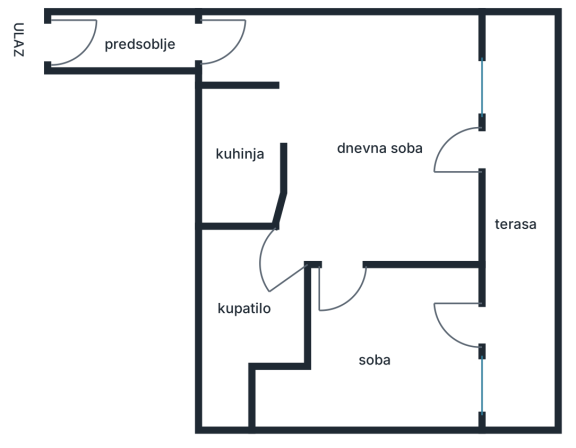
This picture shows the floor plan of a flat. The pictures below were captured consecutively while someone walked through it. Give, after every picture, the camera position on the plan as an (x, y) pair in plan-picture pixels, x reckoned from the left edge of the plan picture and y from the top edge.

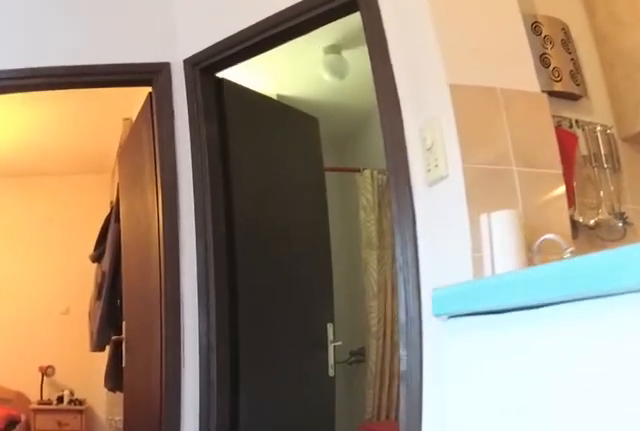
(318, 113)
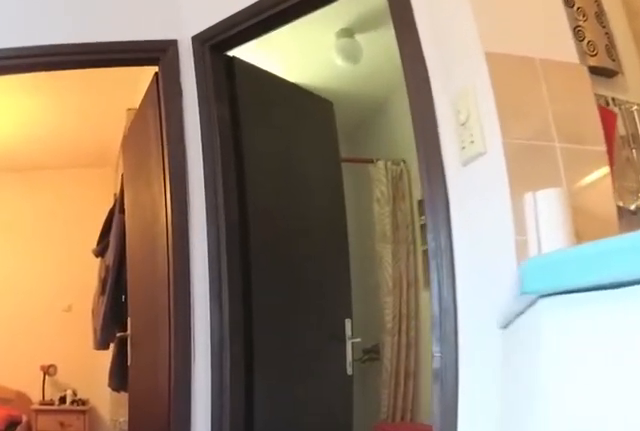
(320, 124)
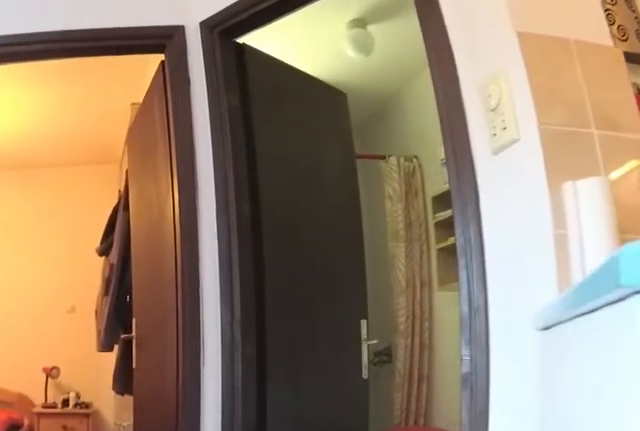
(320, 134)
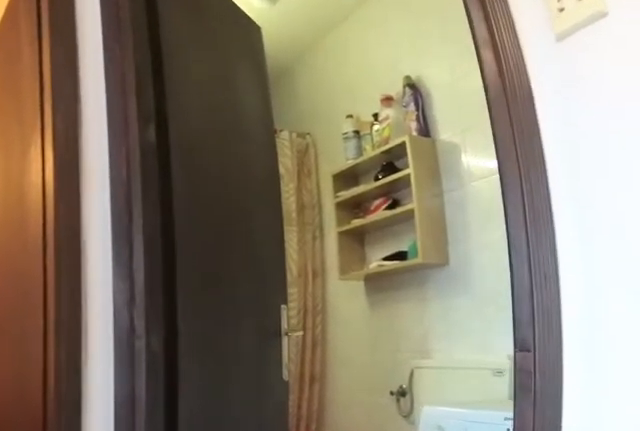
(316, 181)
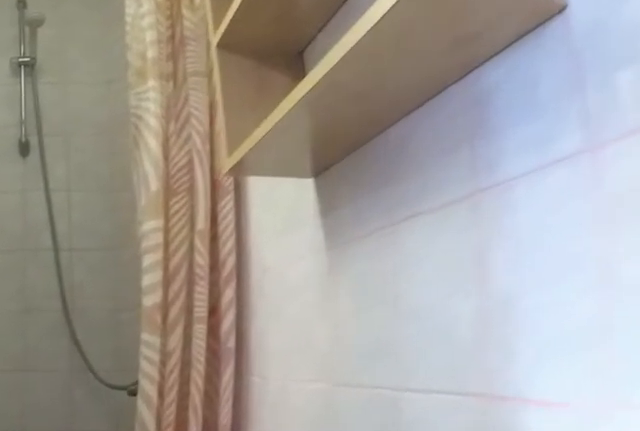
(243, 271)
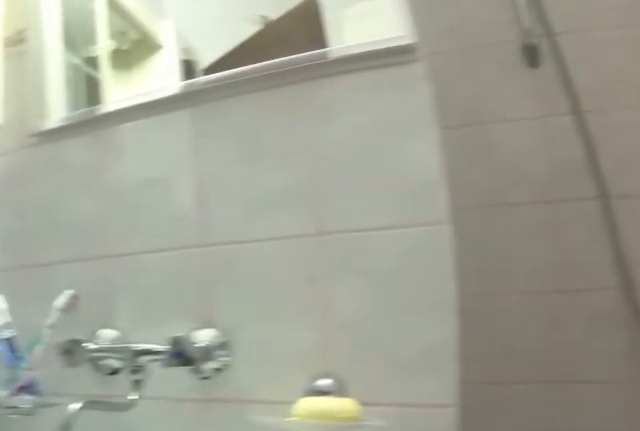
(252, 285)
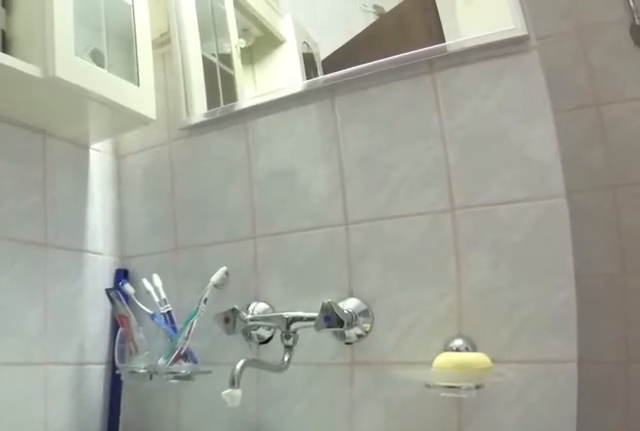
(280, 253)
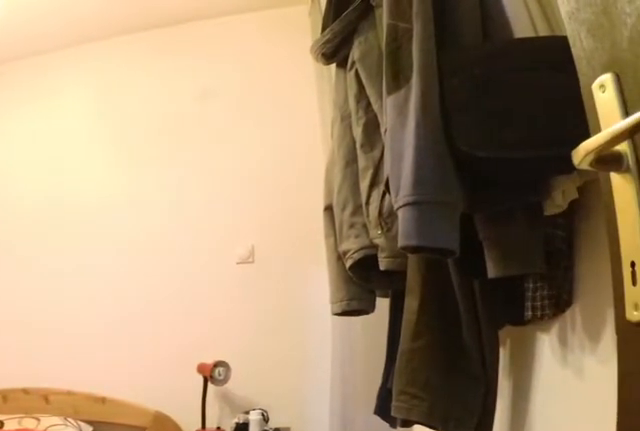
(339, 246)
